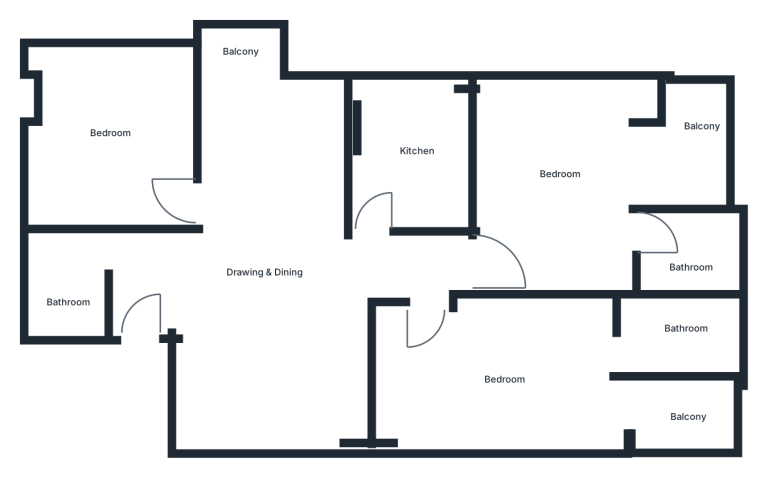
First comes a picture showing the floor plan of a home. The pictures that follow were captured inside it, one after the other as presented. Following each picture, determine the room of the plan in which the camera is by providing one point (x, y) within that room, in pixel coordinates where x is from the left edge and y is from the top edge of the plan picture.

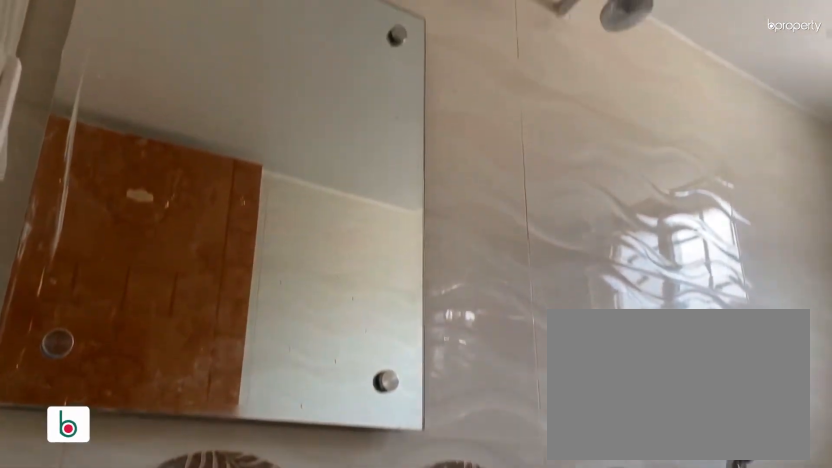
(668, 338)
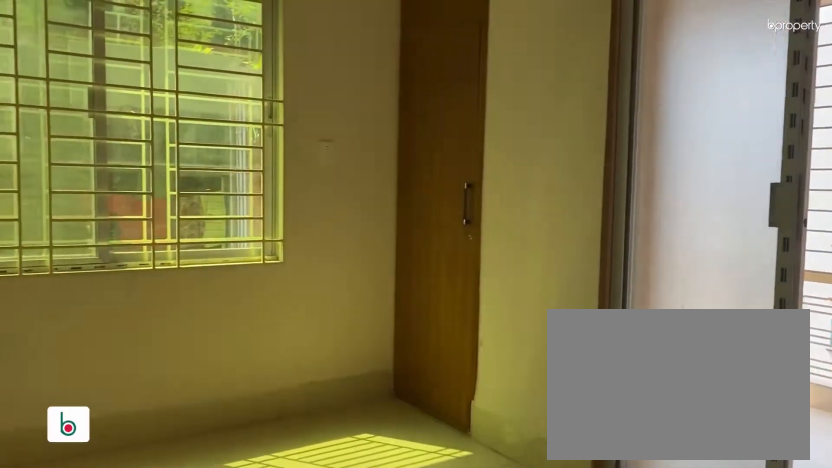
(574, 196)
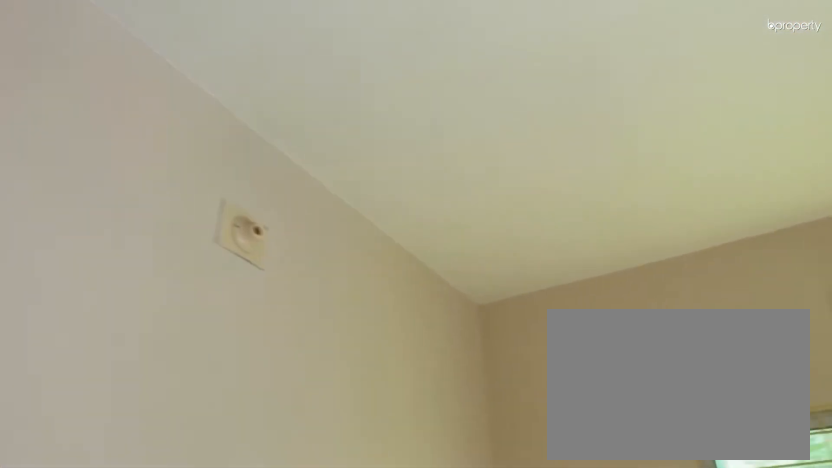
(574, 196)
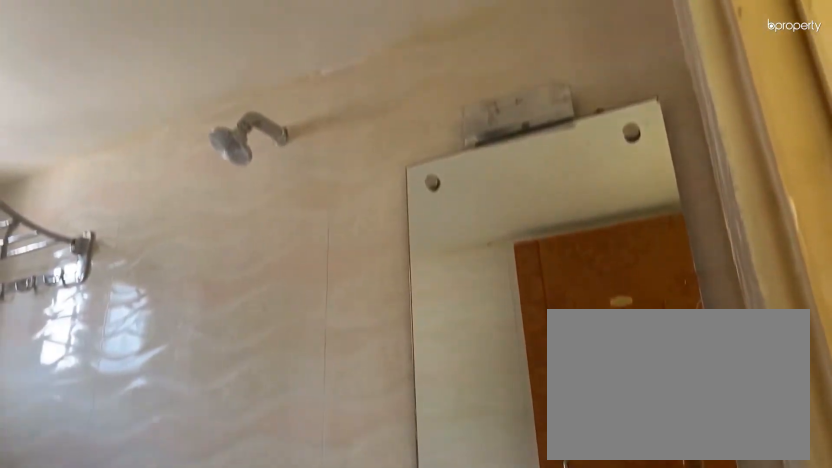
(685, 253)
